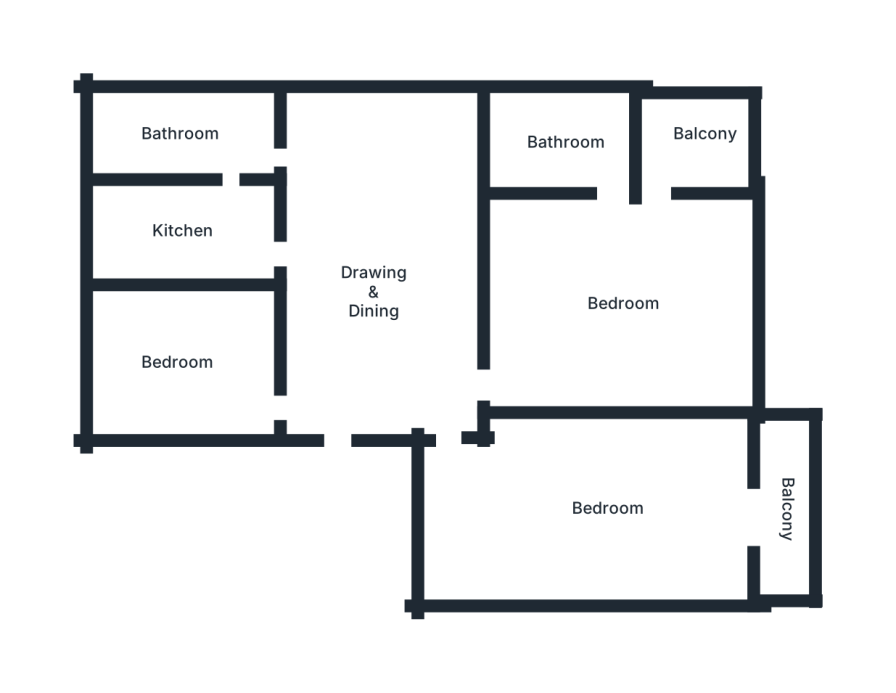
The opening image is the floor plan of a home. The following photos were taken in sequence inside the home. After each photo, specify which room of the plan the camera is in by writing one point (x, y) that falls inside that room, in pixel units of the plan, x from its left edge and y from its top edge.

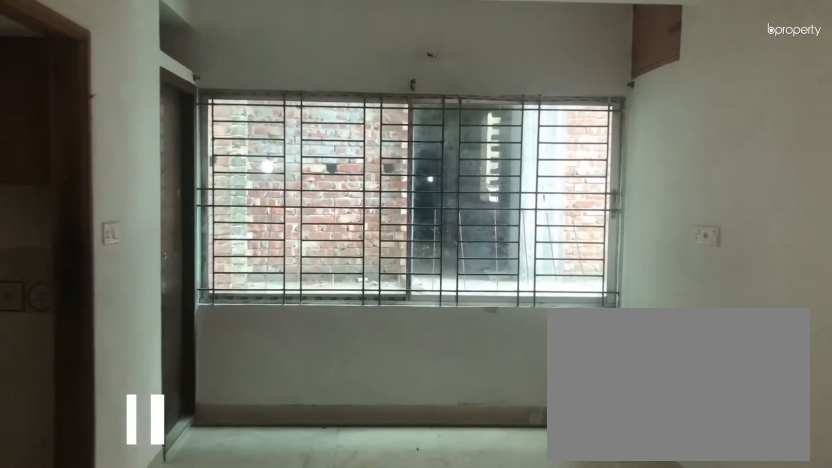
(381, 292)
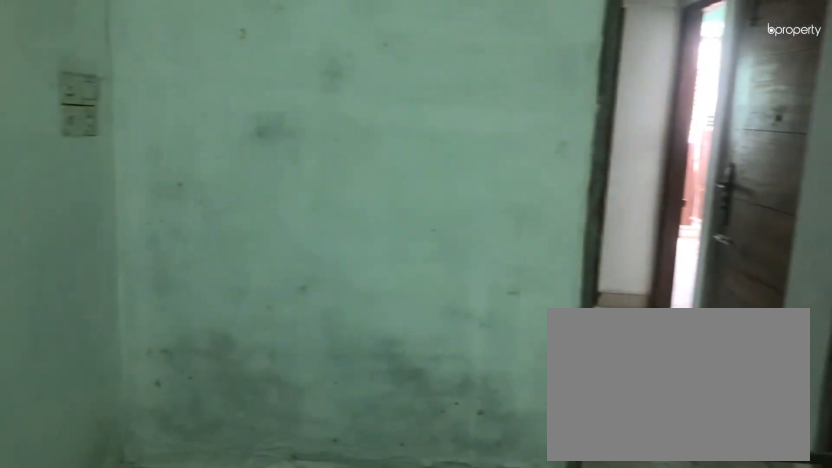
(176, 364)
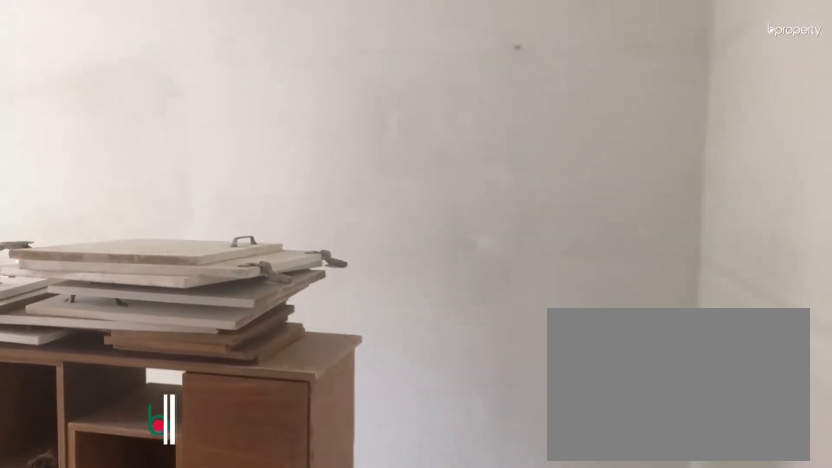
(608, 526)
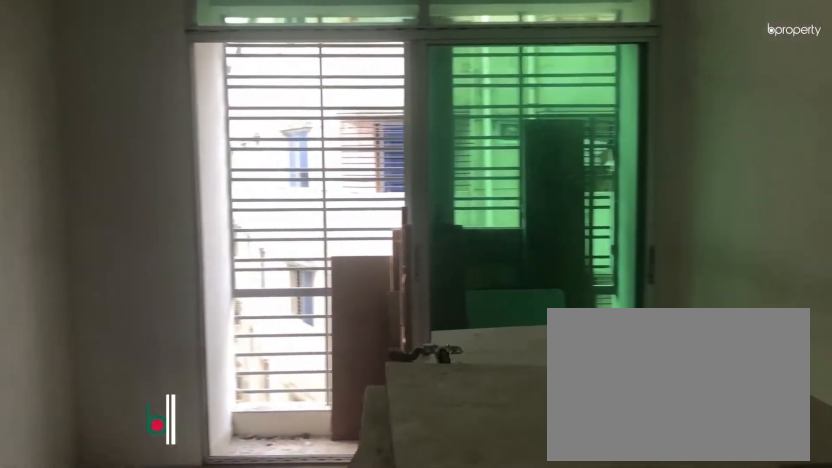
(608, 526)
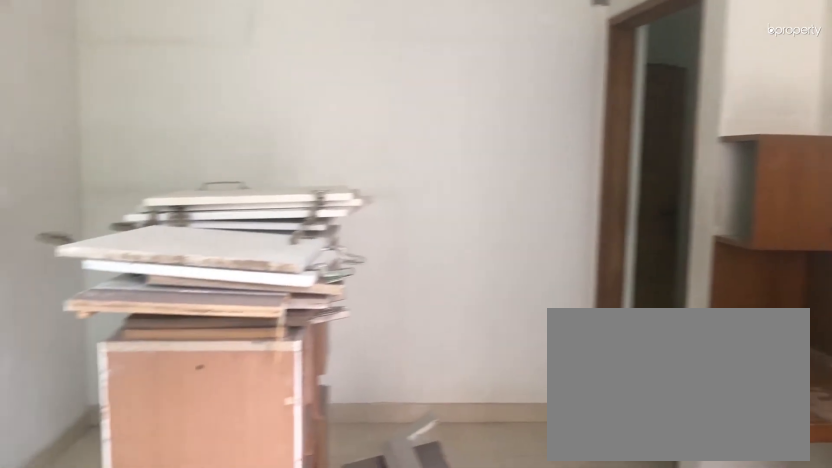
(608, 527)
